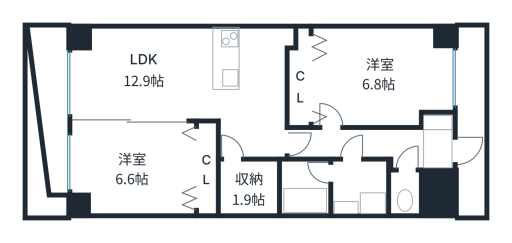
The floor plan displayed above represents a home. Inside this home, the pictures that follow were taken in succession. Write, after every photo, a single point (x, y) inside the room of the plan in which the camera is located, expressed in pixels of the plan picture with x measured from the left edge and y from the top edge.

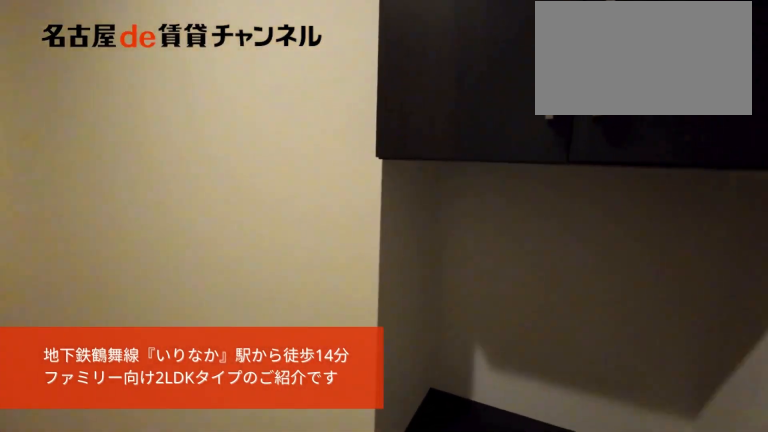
(437, 142)
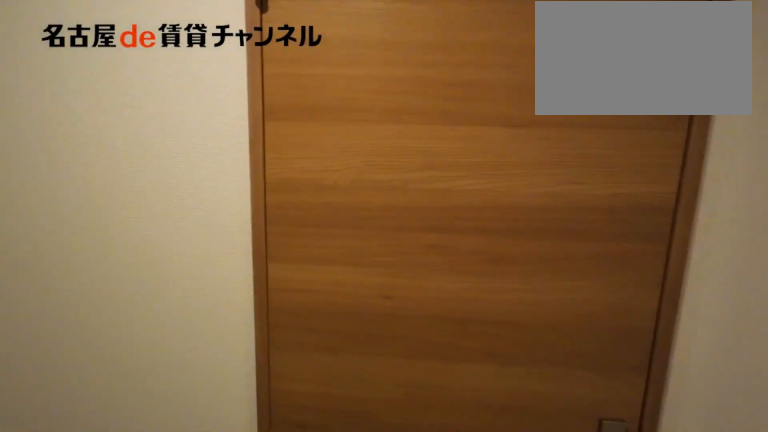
(359, 144)
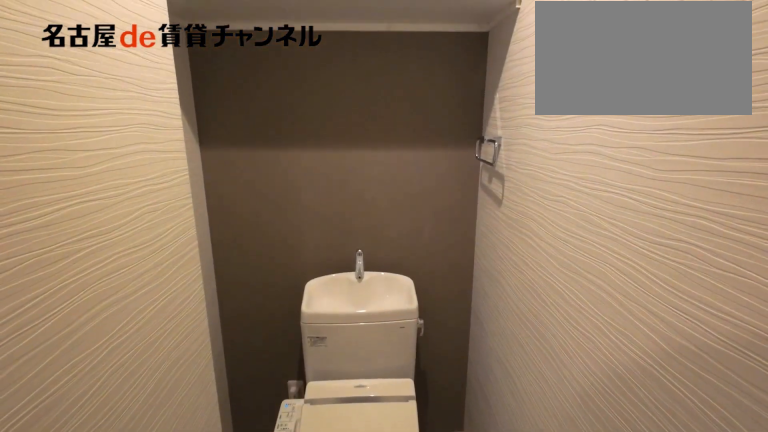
(405, 192)
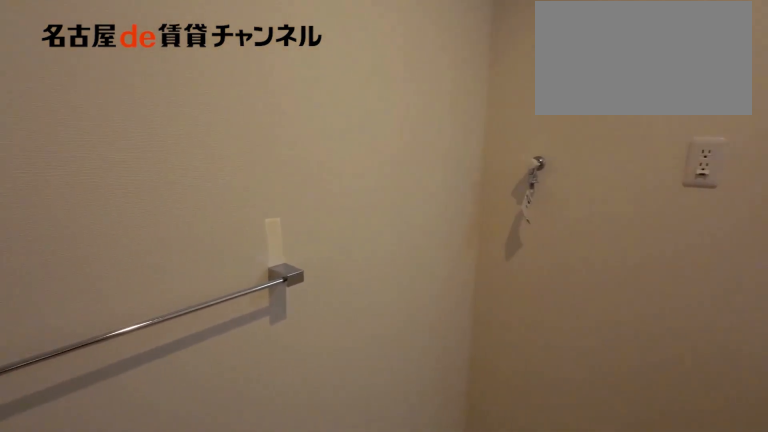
(360, 187)
